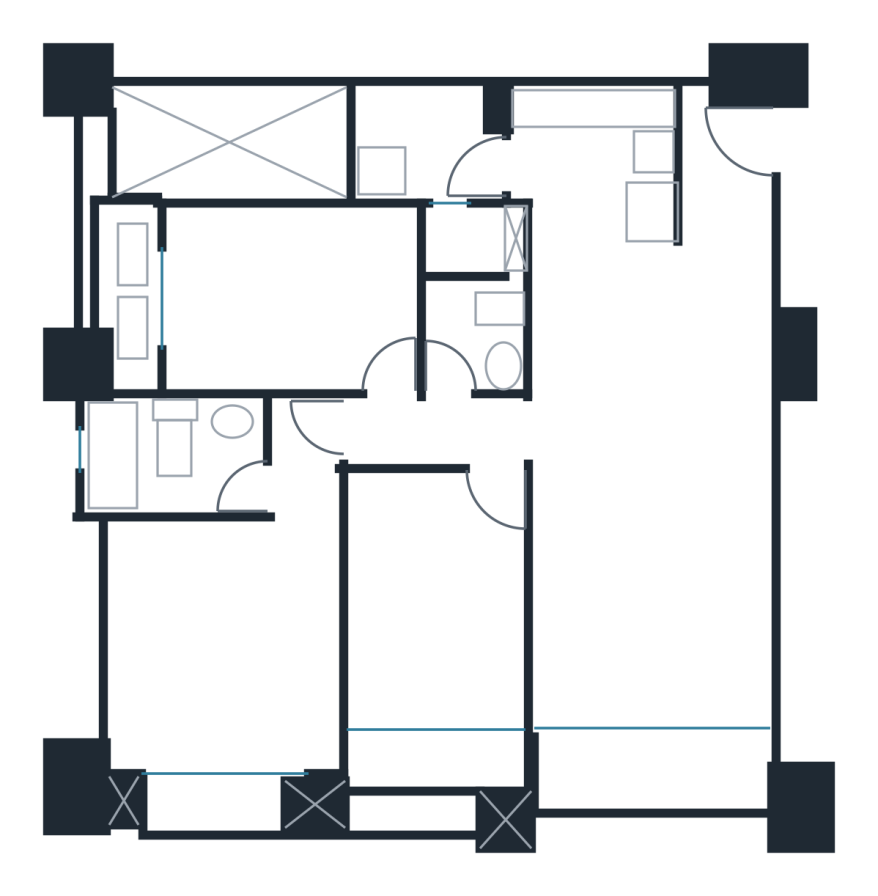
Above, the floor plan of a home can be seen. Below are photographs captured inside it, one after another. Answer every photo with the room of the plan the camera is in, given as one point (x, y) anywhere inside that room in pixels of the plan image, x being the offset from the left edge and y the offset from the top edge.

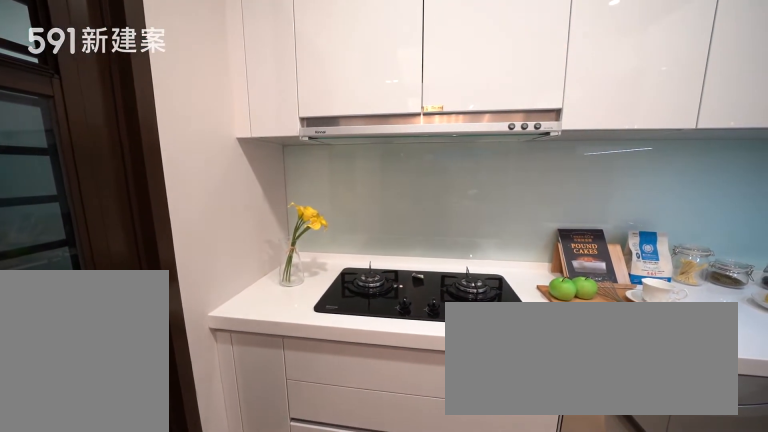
(596, 154)
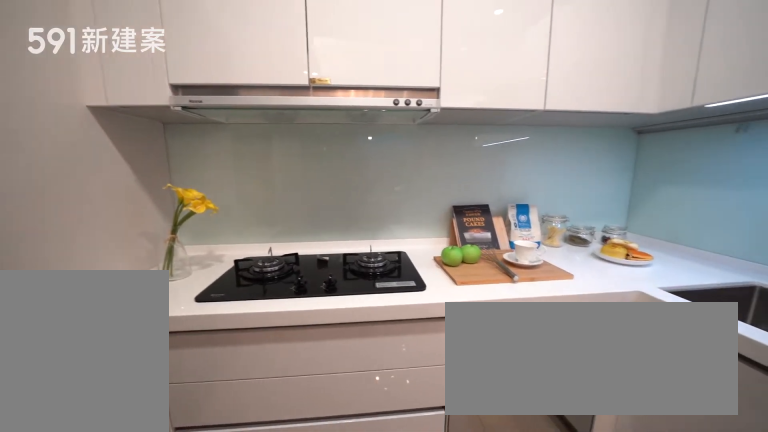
(596, 154)
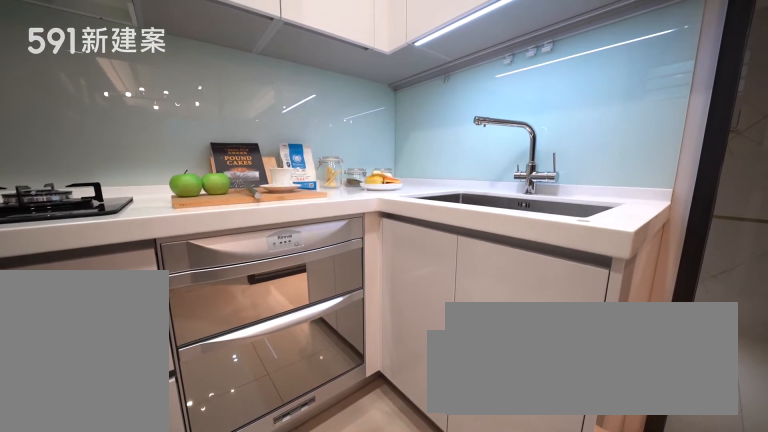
(596, 154)
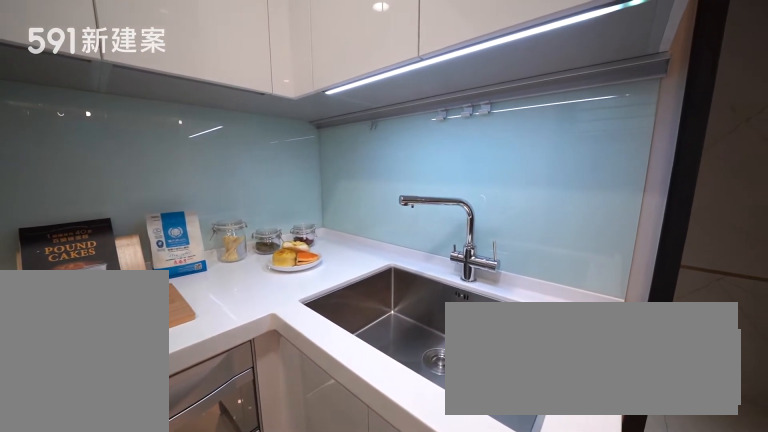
(596, 154)
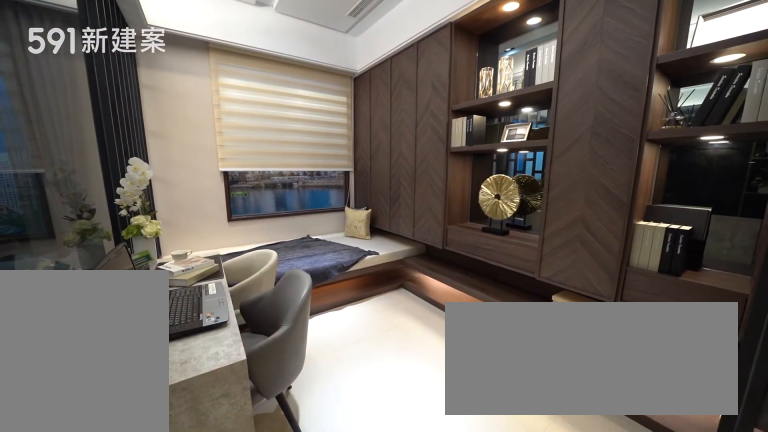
(437, 602)
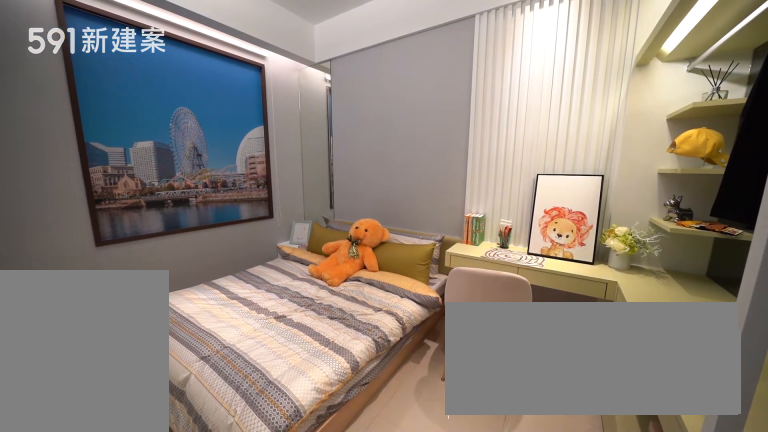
(297, 302)
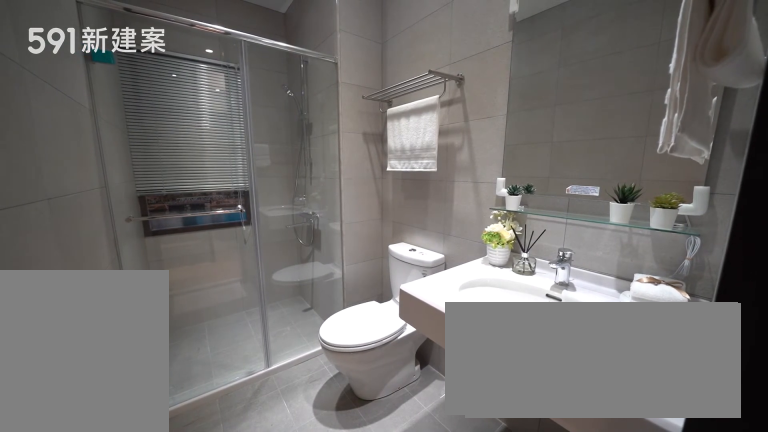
(472, 287)
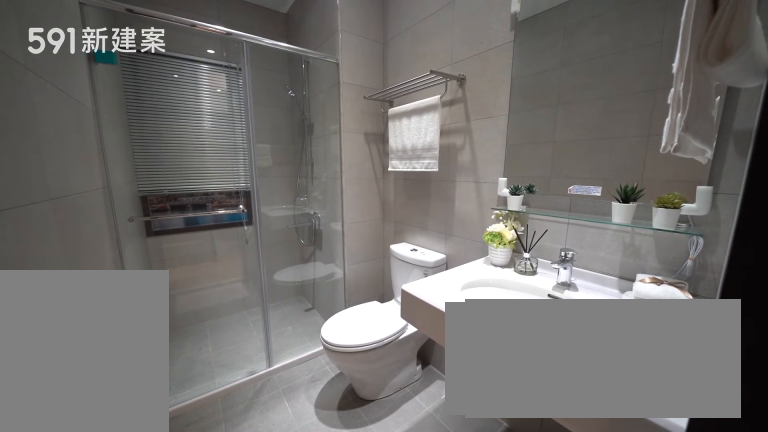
(472, 287)
